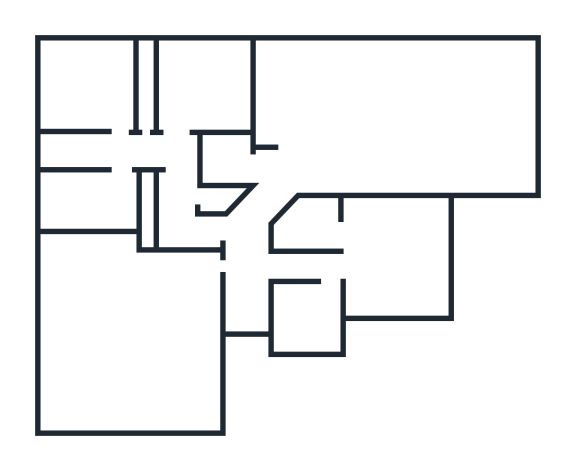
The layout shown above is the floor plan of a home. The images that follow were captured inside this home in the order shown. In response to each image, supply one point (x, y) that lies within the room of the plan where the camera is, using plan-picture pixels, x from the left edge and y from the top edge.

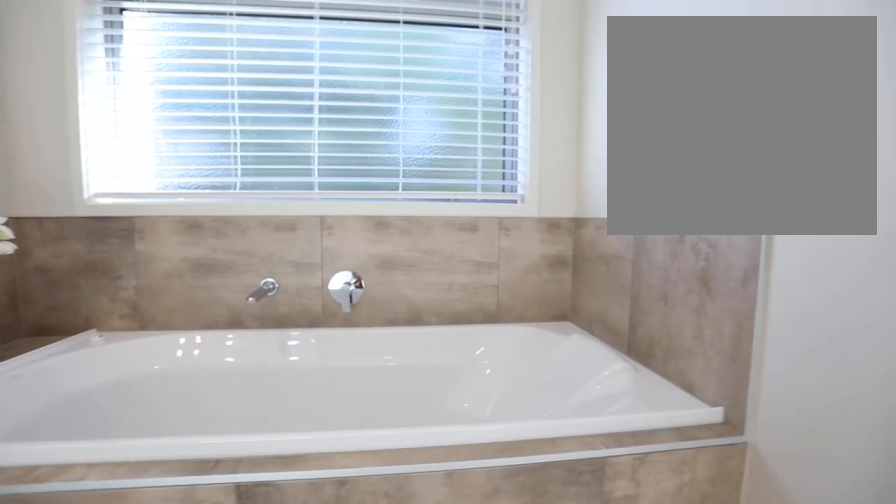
(87, 200)
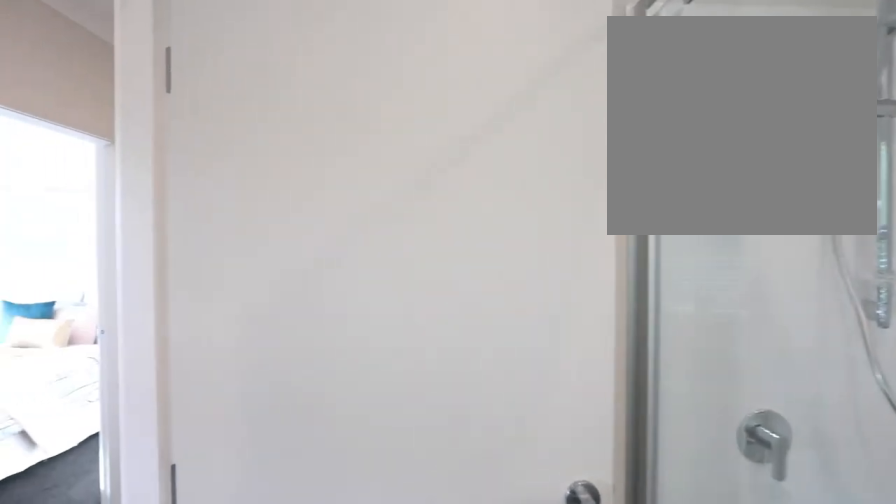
(87, 200)
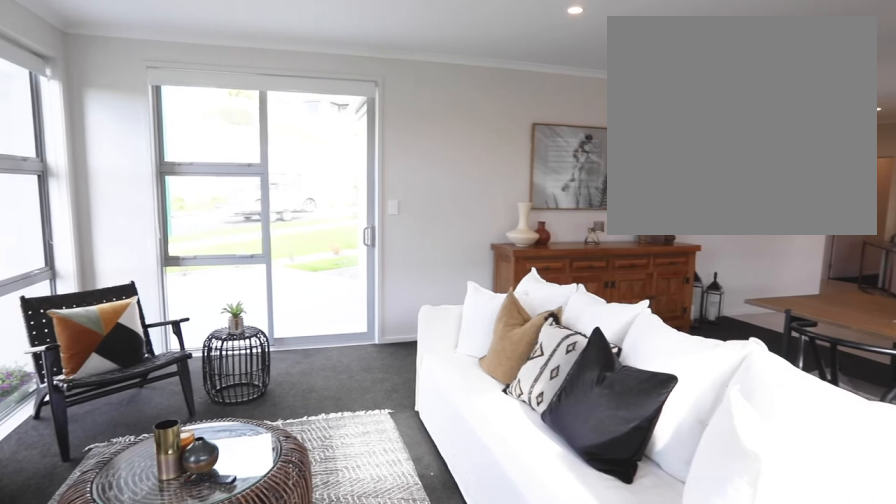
(407, 118)
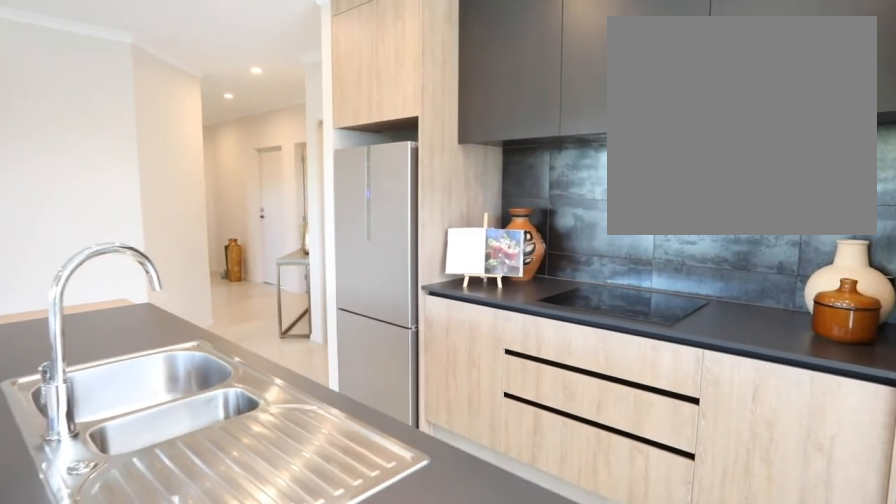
(407, 118)
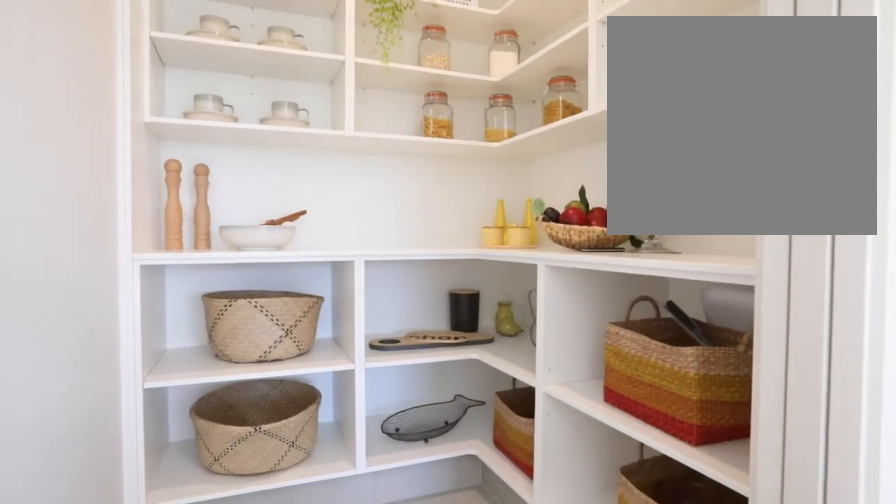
(224, 159)
